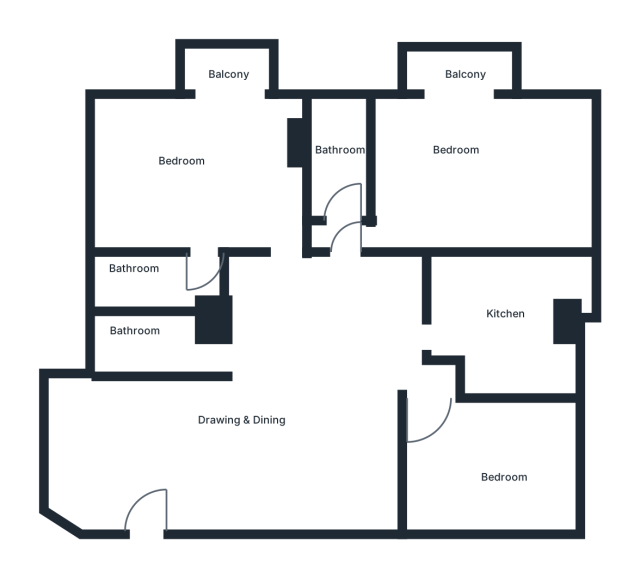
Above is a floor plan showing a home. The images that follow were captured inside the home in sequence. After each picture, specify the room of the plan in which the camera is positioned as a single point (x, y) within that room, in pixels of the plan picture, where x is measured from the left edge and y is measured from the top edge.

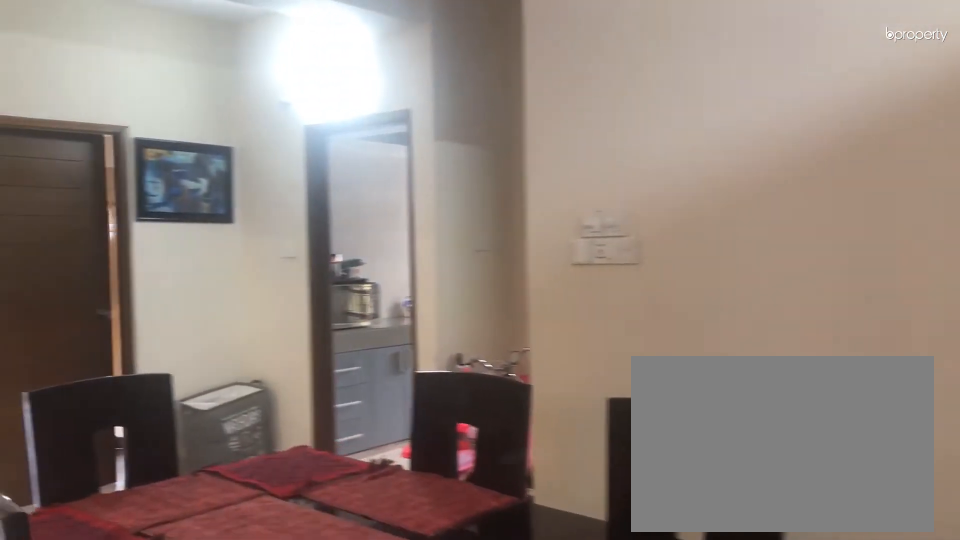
(308, 410)
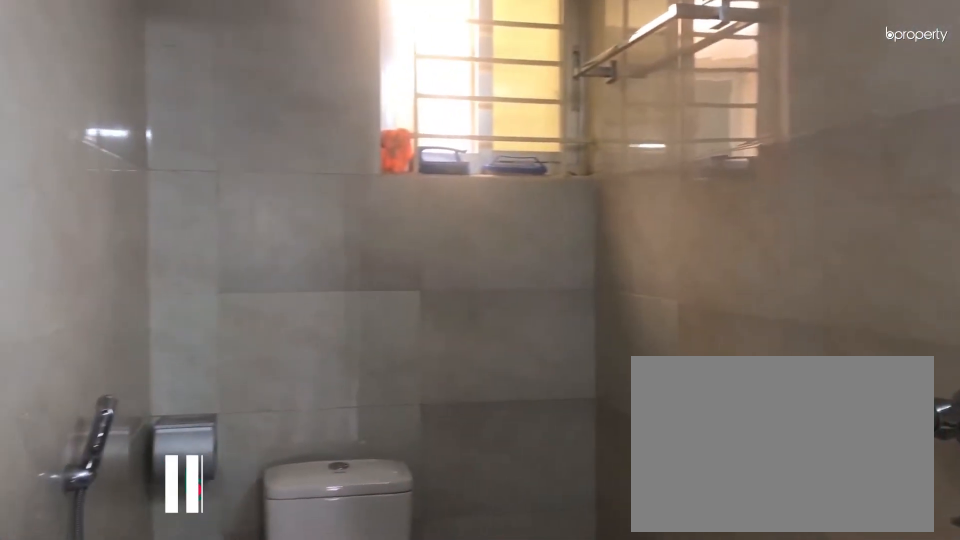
(145, 339)
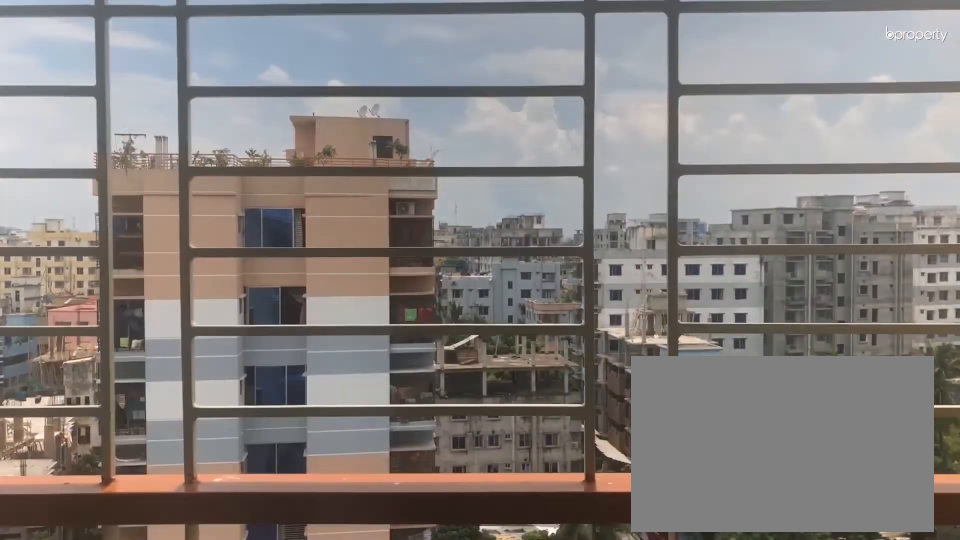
(230, 71)
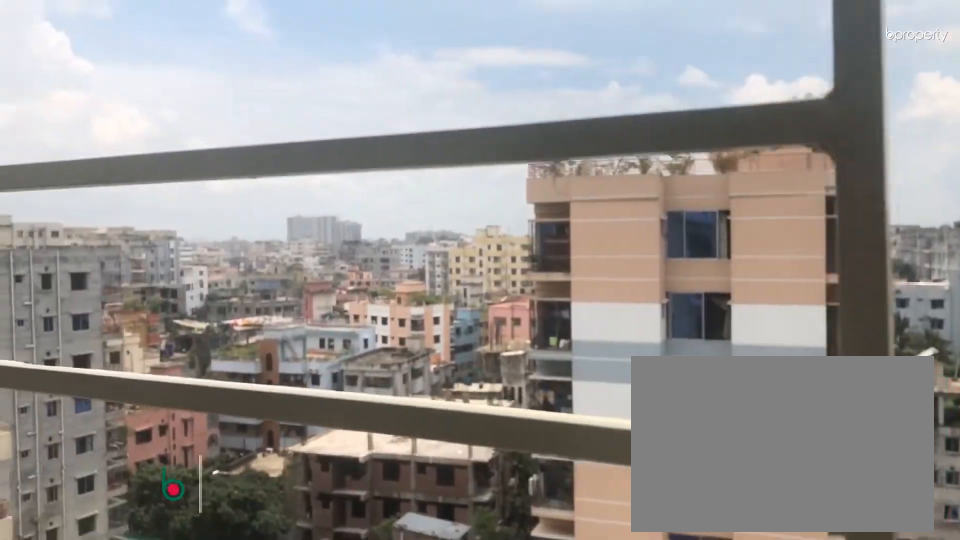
(230, 71)
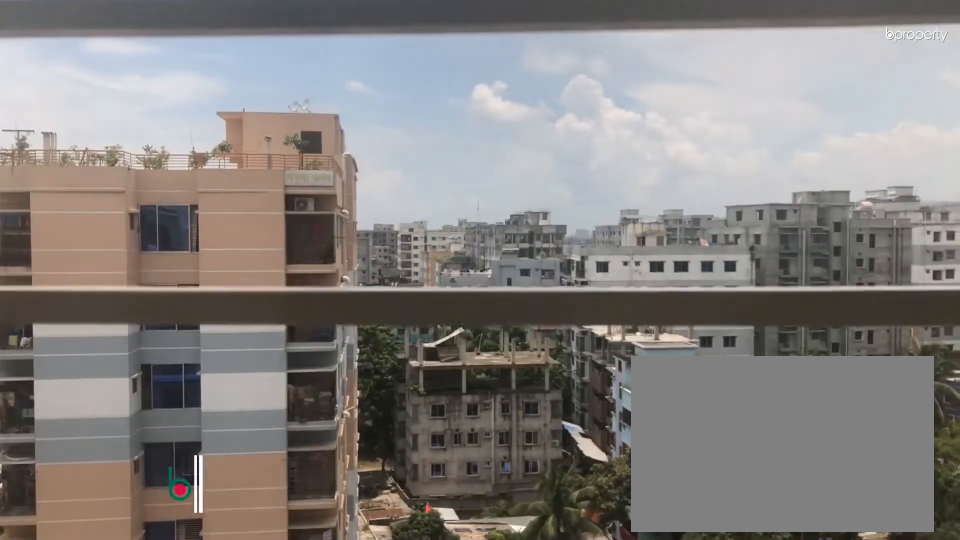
(462, 69)
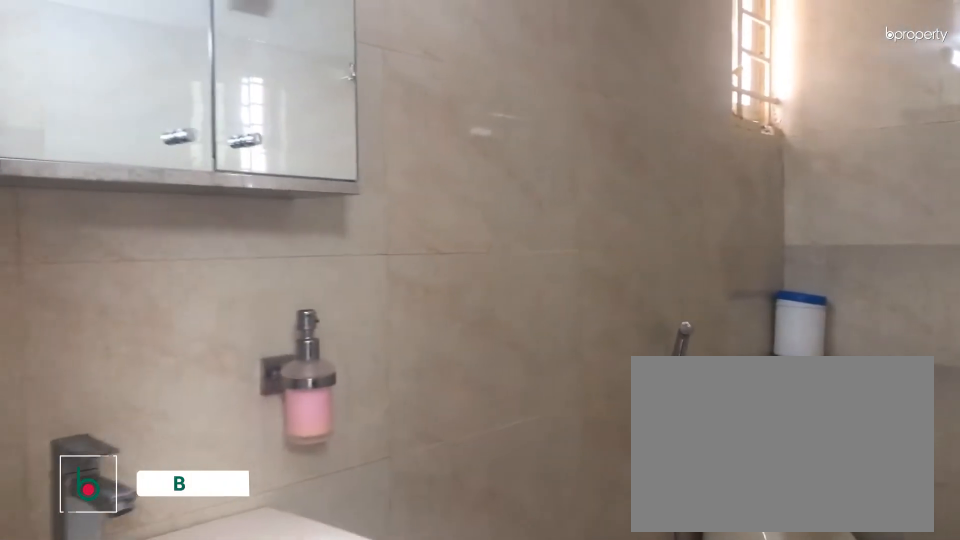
(341, 156)
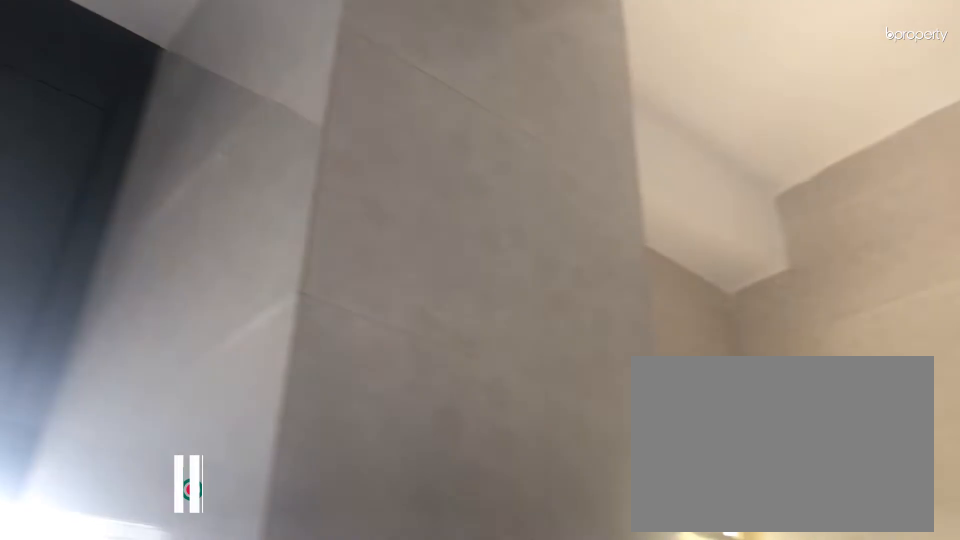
(504, 336)
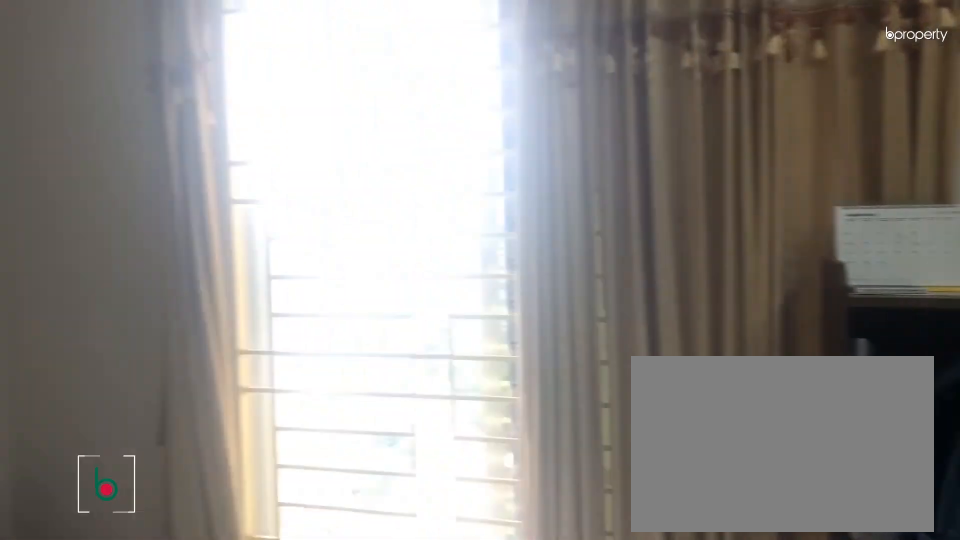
(495, 451)
